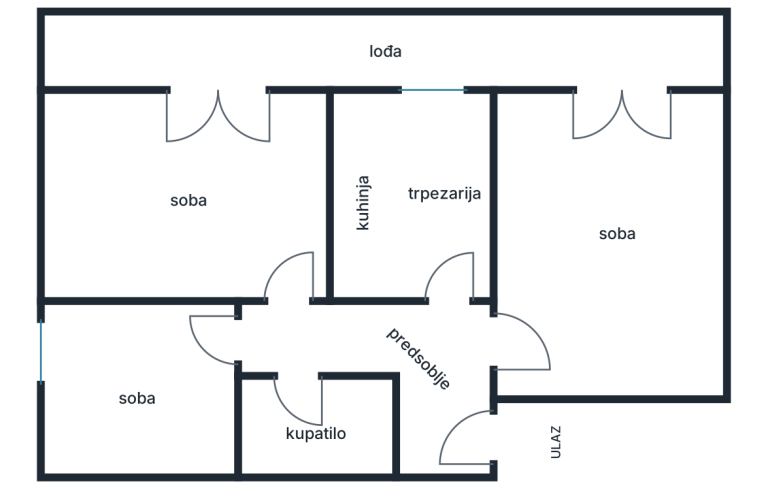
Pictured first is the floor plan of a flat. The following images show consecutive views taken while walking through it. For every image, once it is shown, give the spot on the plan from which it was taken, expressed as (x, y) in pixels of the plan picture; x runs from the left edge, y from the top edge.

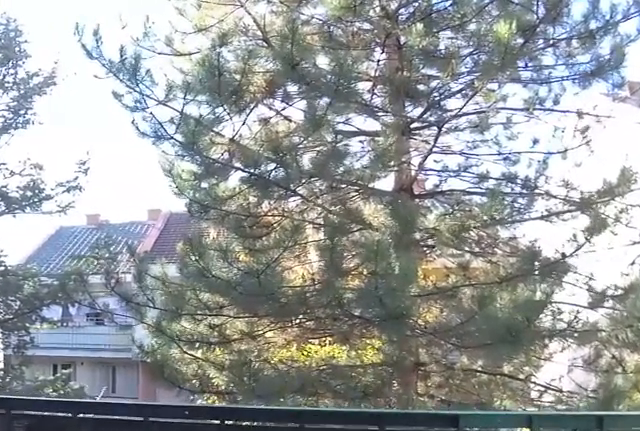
(623, 110)
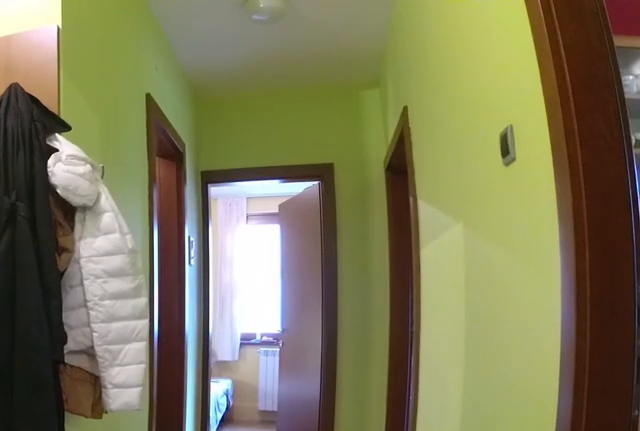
(475, 340)
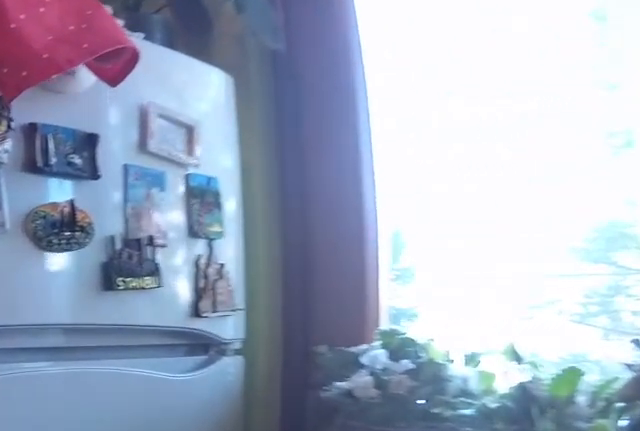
(486, 146)
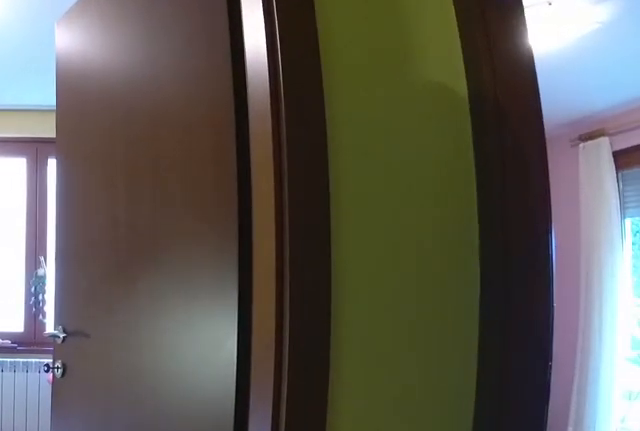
(307, 336)
